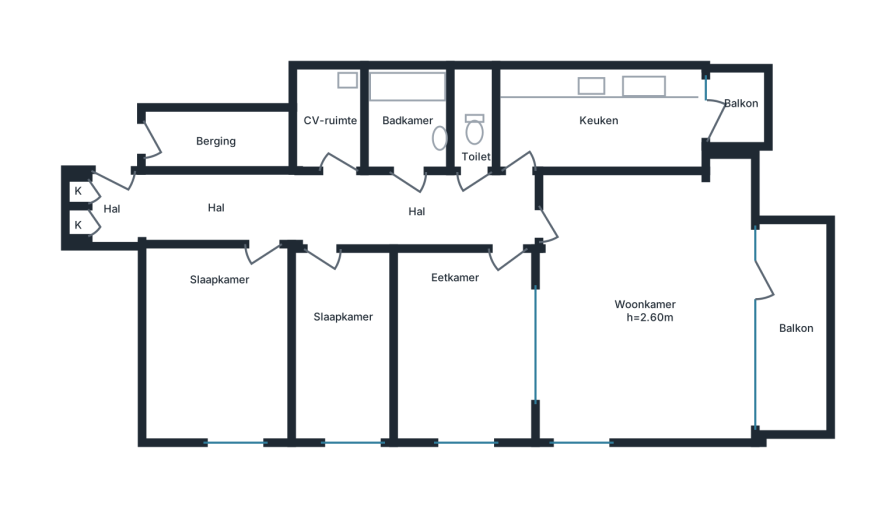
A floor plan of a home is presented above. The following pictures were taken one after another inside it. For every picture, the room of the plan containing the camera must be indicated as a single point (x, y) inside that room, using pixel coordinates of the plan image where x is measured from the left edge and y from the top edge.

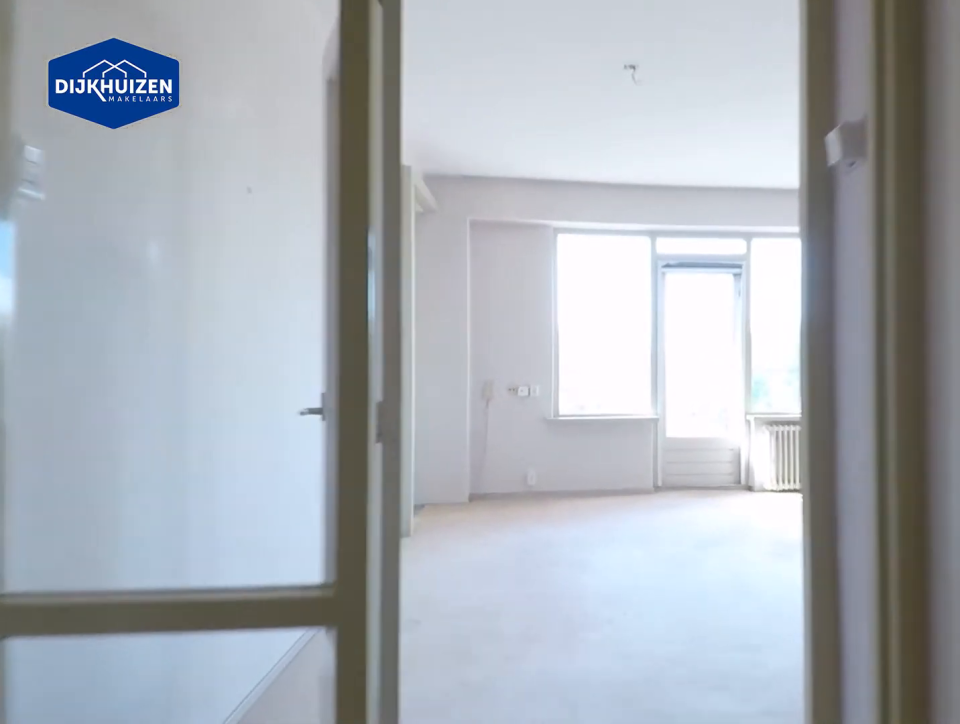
(324, 209)
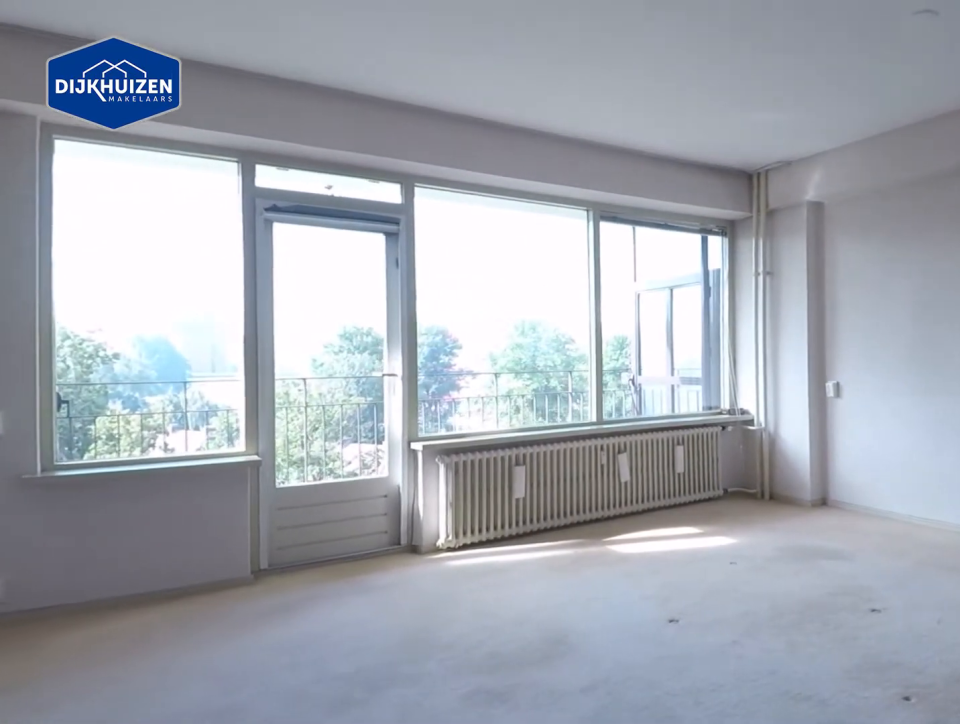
(646, 306)
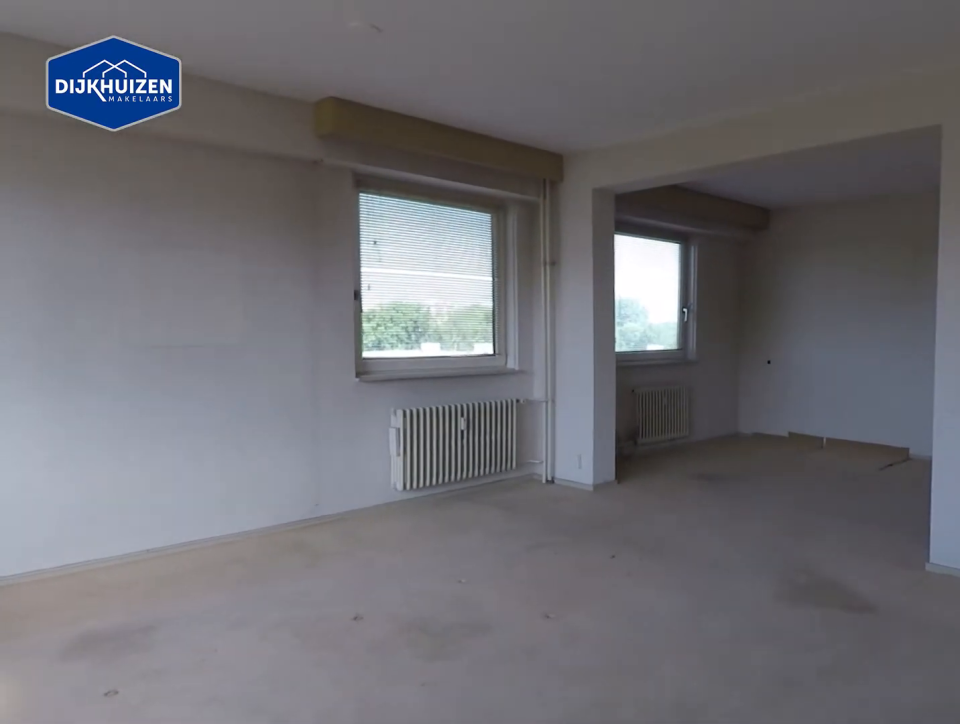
(646, 306)
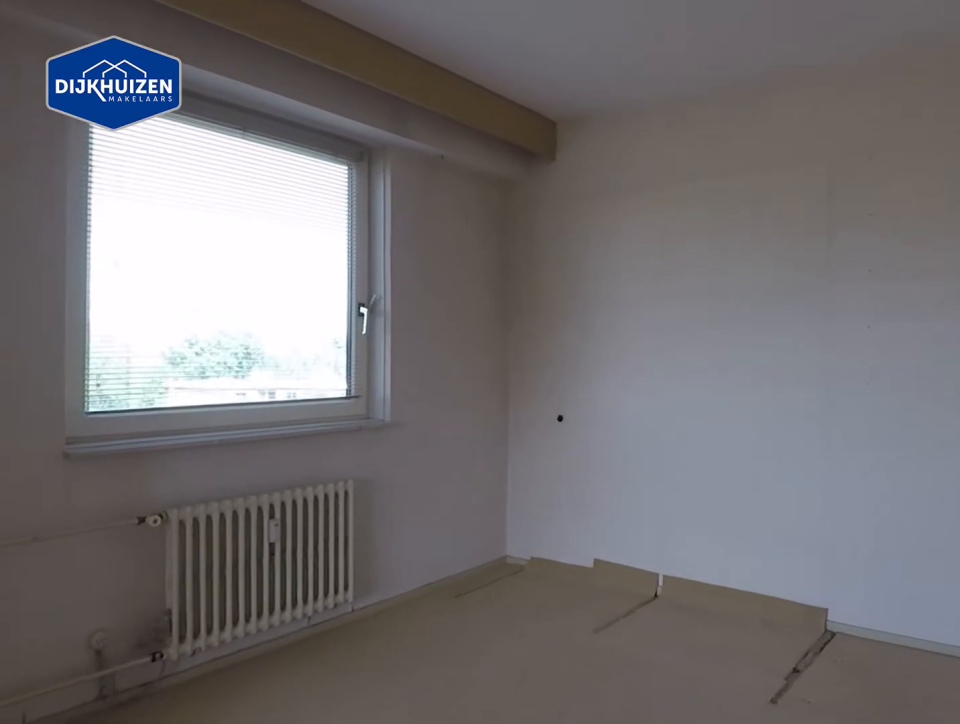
(464, 344)
